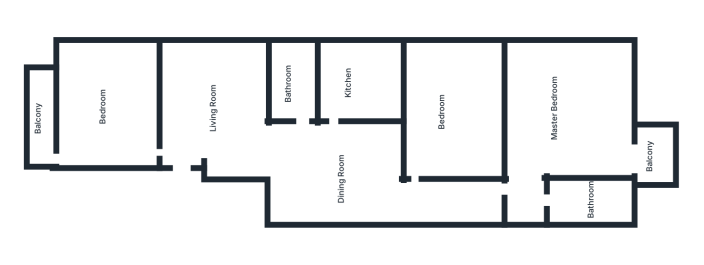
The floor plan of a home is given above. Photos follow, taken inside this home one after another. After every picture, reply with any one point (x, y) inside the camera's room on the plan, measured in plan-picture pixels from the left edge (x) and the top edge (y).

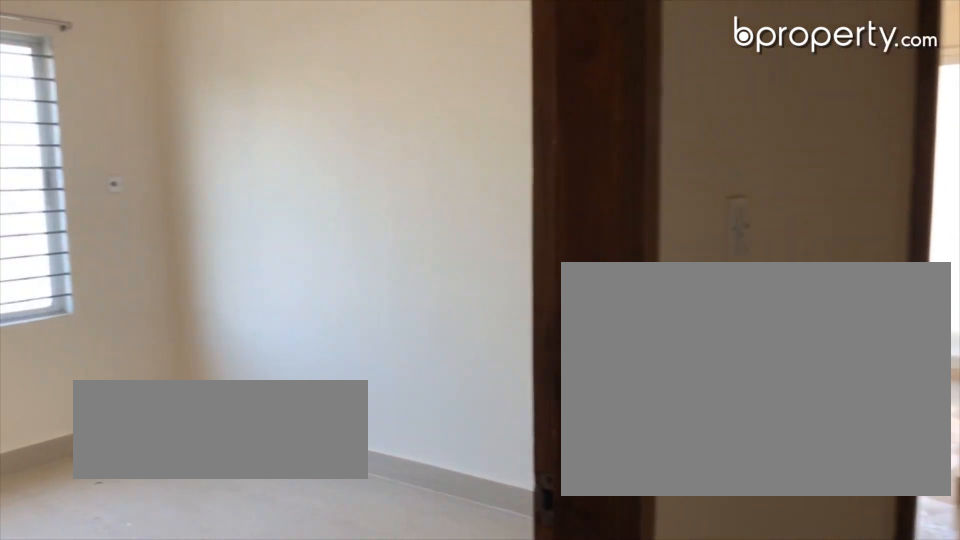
(459, 105)
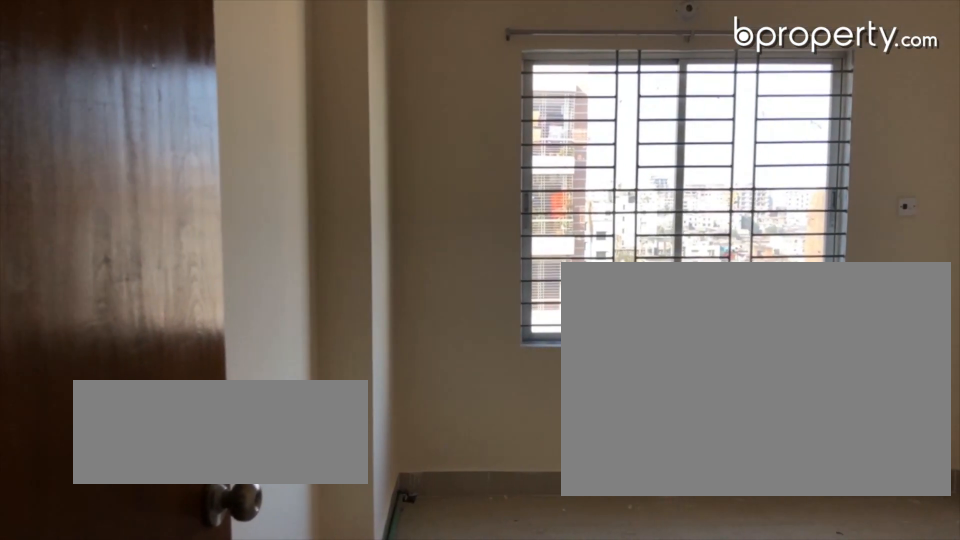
(459, 105)
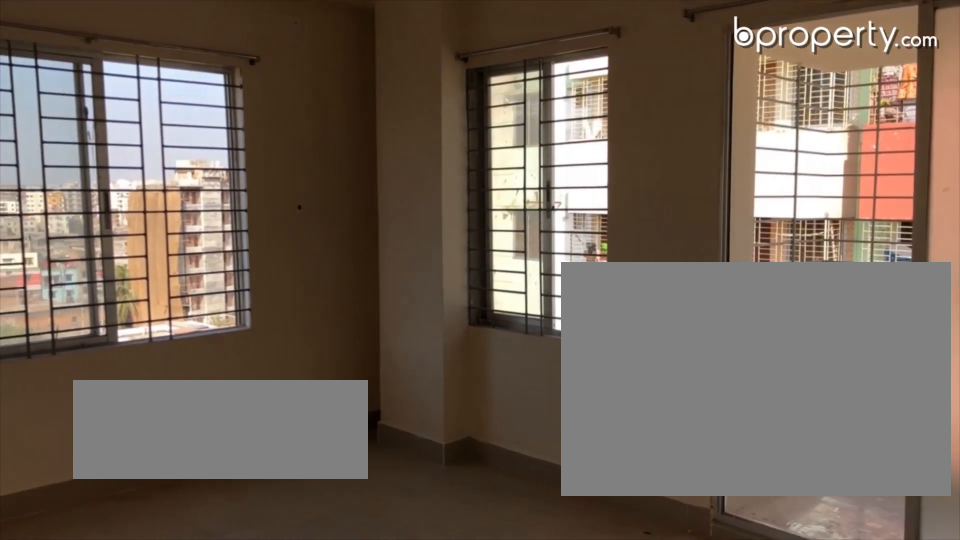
(577, 117)
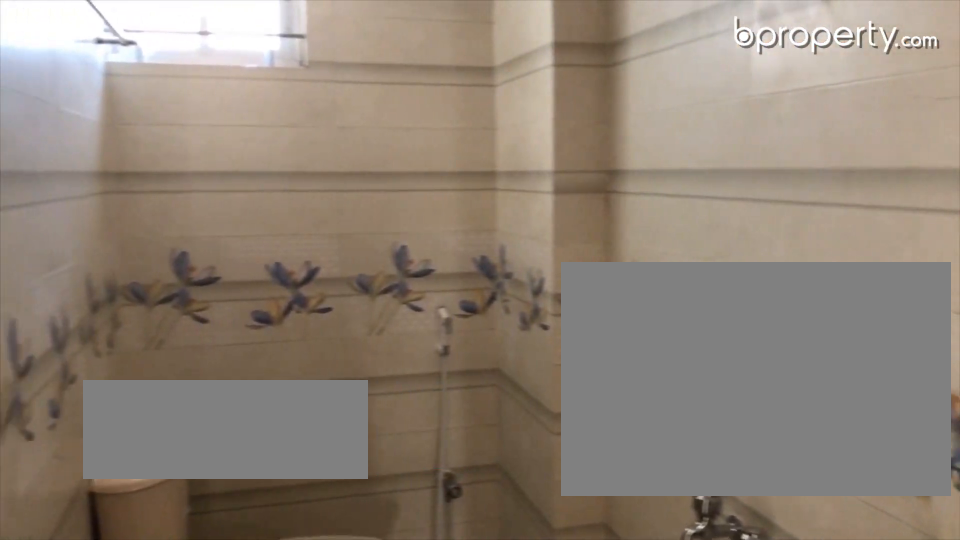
(577, 201)
